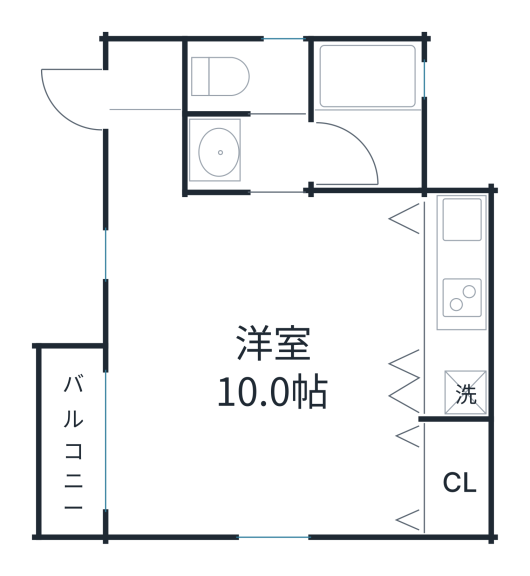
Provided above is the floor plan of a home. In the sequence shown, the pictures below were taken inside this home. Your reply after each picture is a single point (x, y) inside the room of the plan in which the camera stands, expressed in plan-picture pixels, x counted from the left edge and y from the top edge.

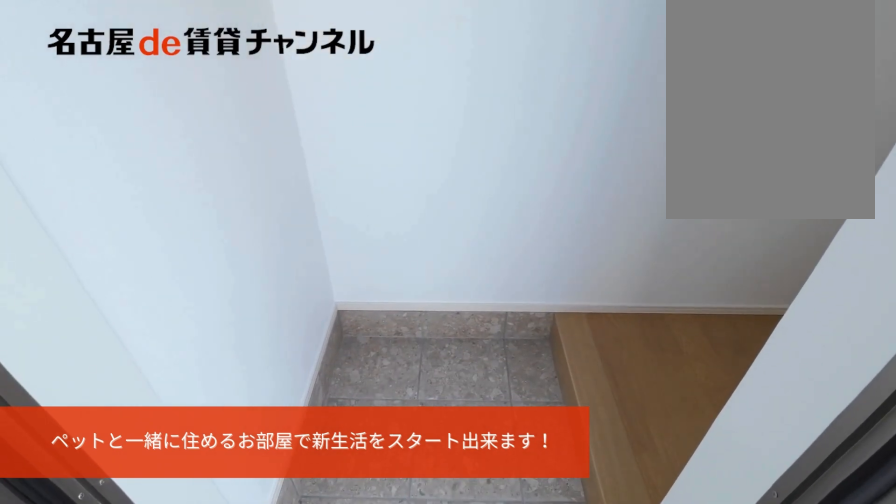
(144, 85)
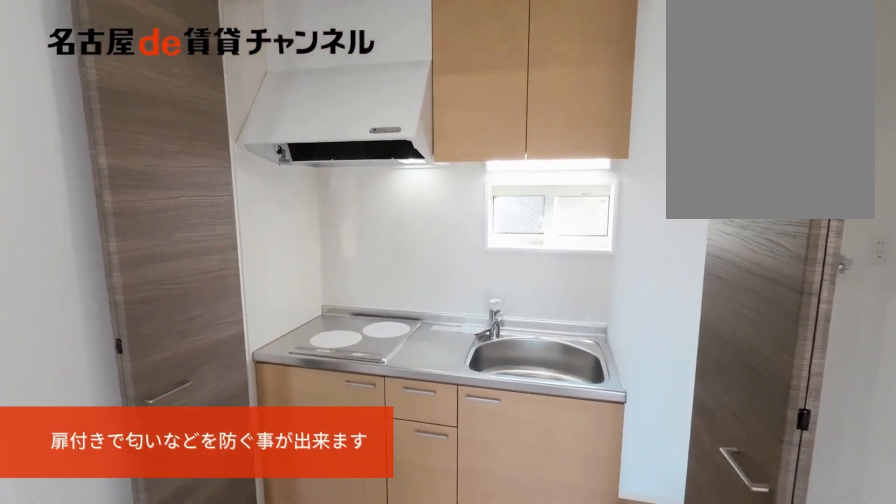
(454, 305)
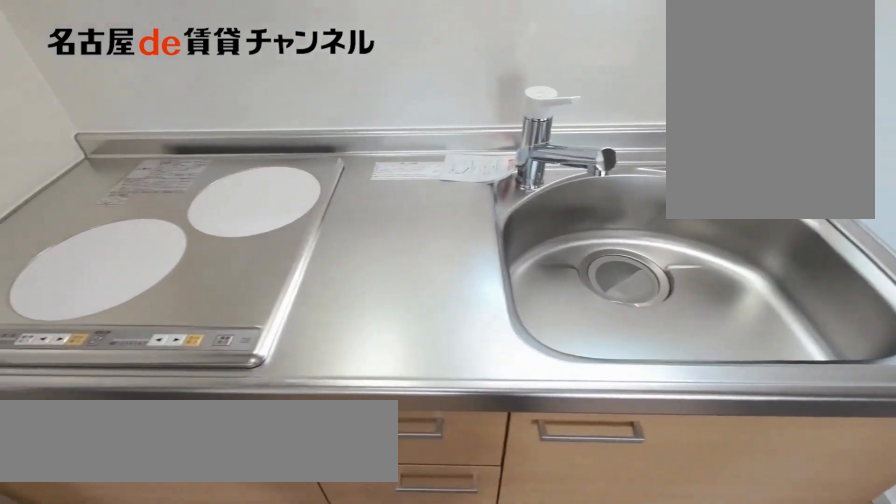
(454, 305)
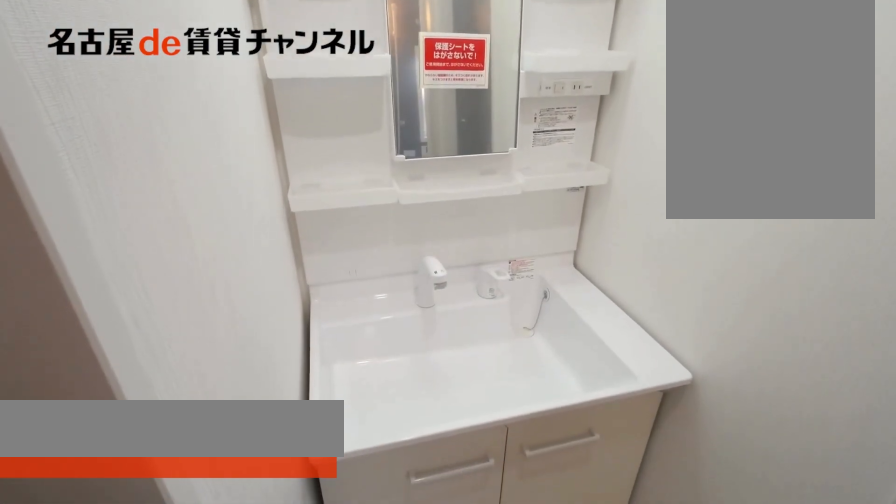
(246, 155)
